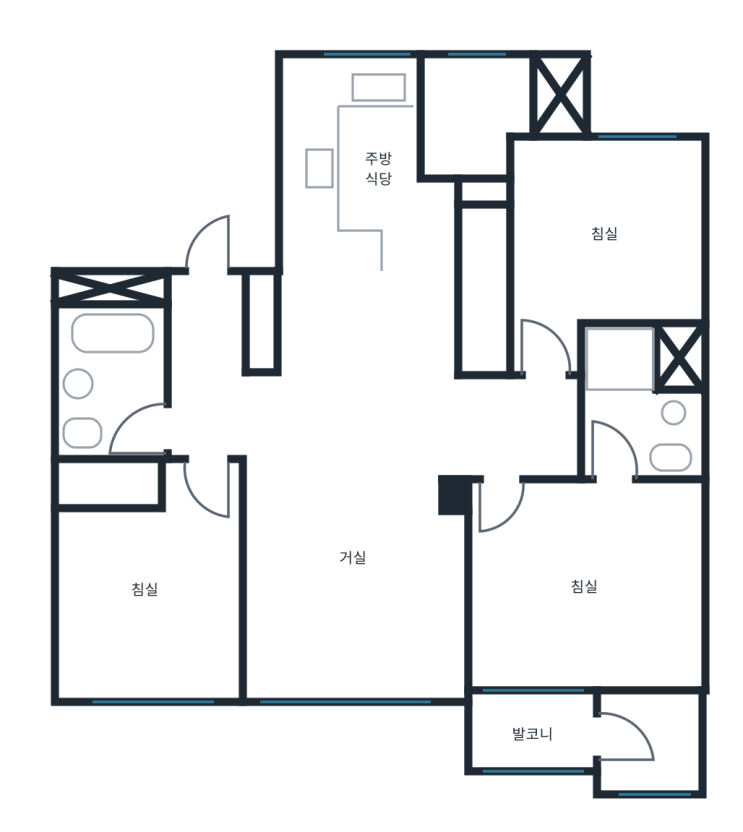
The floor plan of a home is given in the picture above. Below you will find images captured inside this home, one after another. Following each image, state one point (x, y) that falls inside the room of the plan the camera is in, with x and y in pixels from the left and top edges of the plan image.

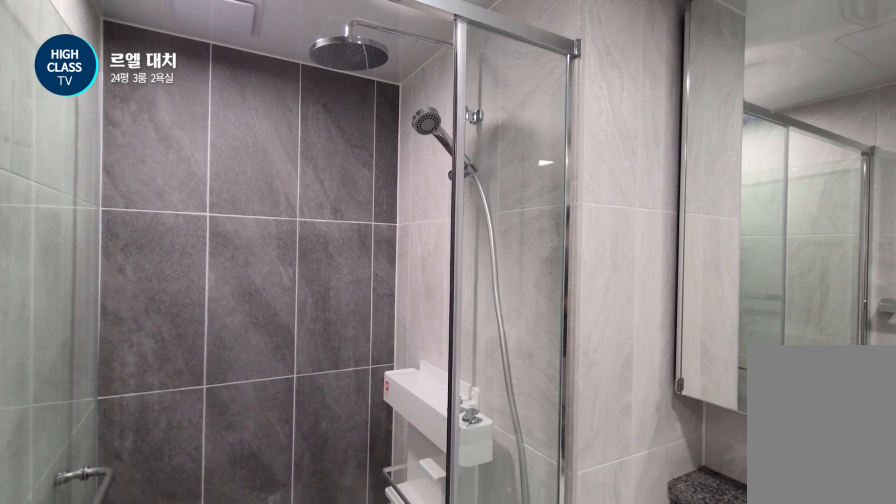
(641, 405)
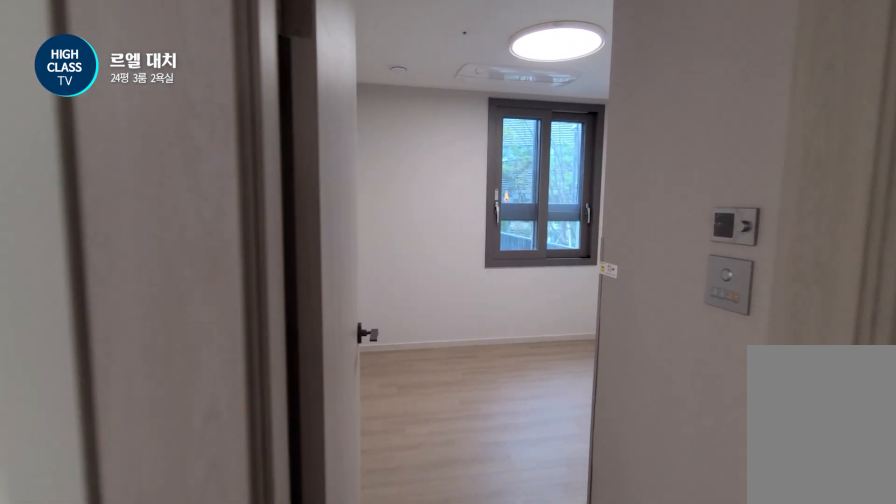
(523, 430)
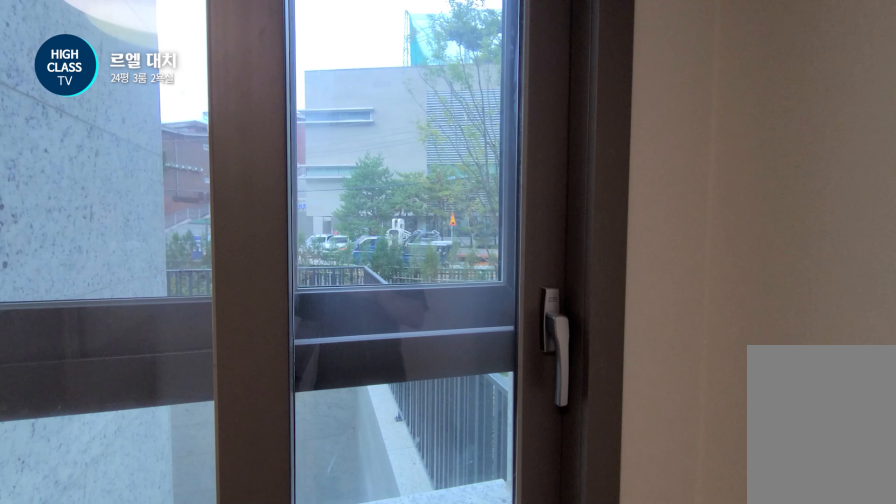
(598, 241)
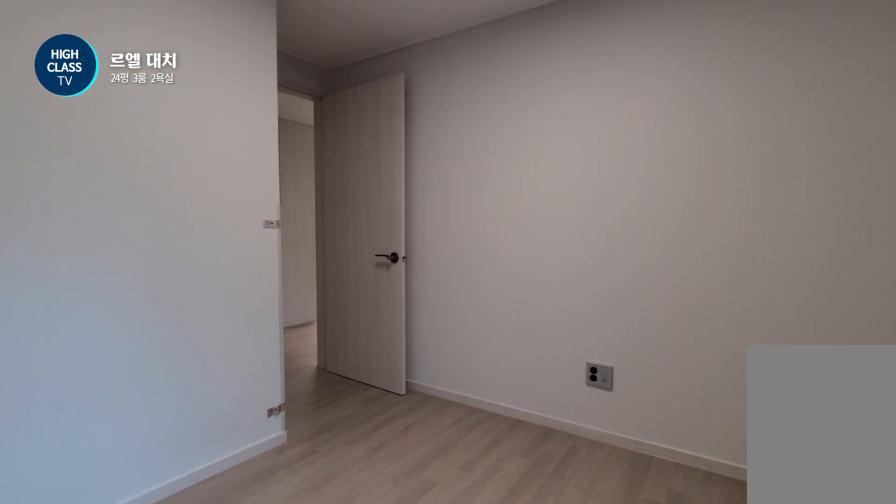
(598, 241)
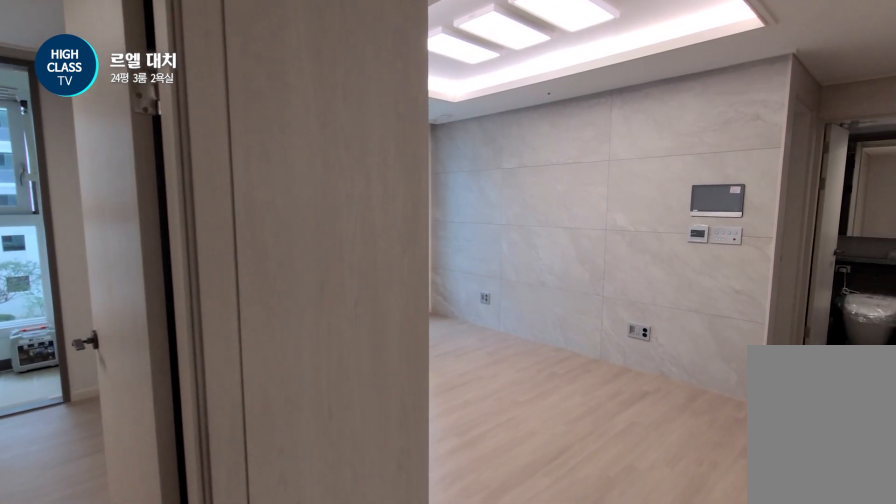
(523, 428)
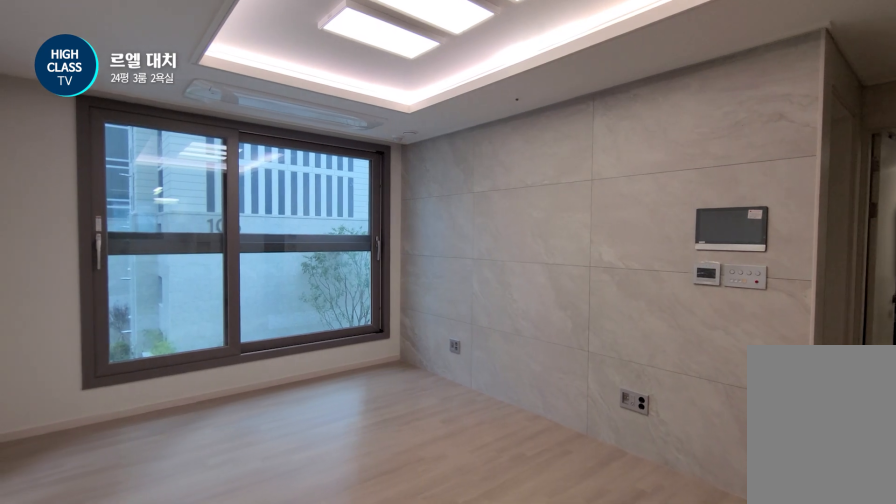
(353, 536)
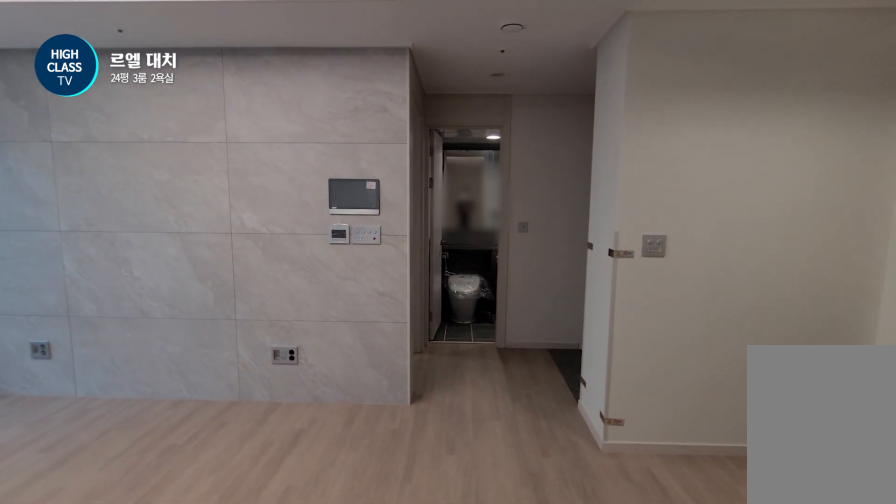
(353, 536)
